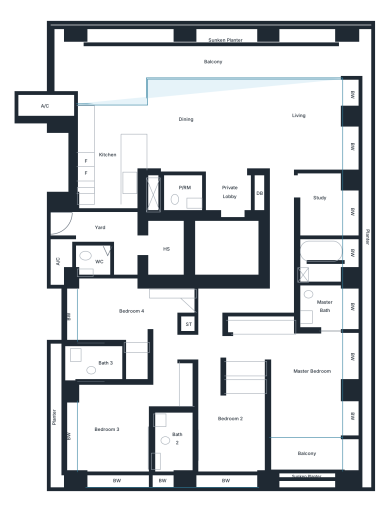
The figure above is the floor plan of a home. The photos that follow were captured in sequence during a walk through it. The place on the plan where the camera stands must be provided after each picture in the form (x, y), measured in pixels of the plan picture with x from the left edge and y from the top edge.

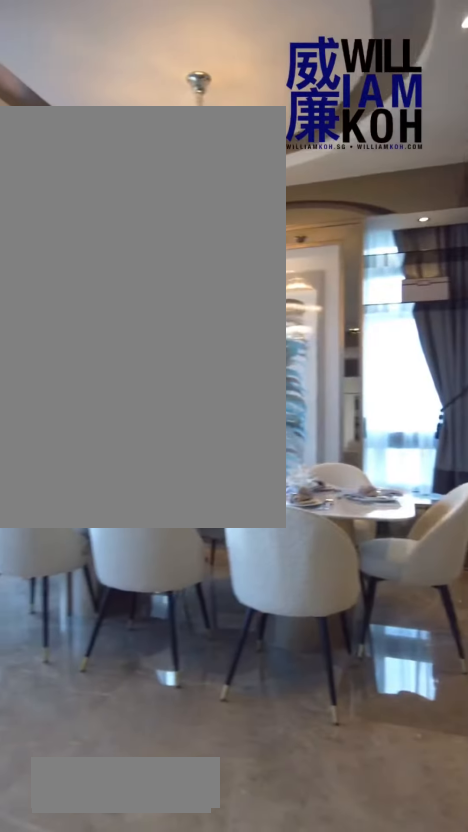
(230, 153)
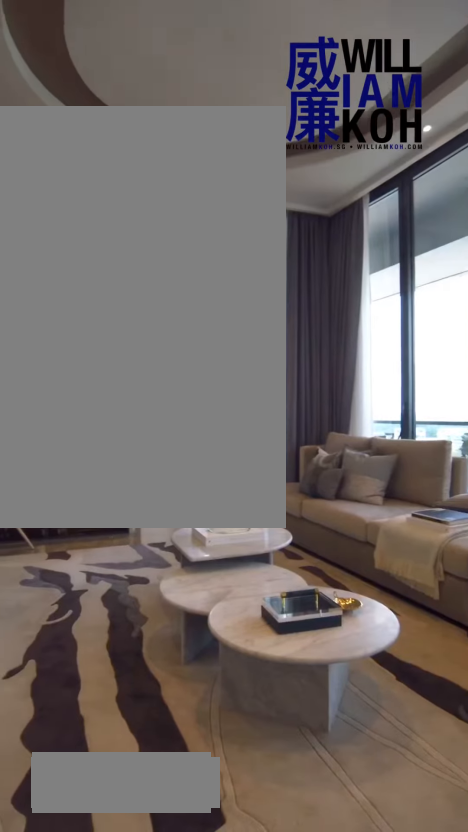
(230, 153)
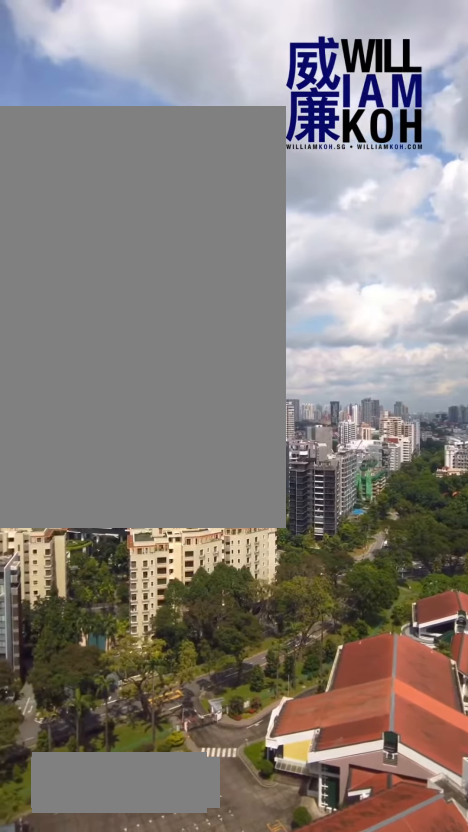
(135, 48)
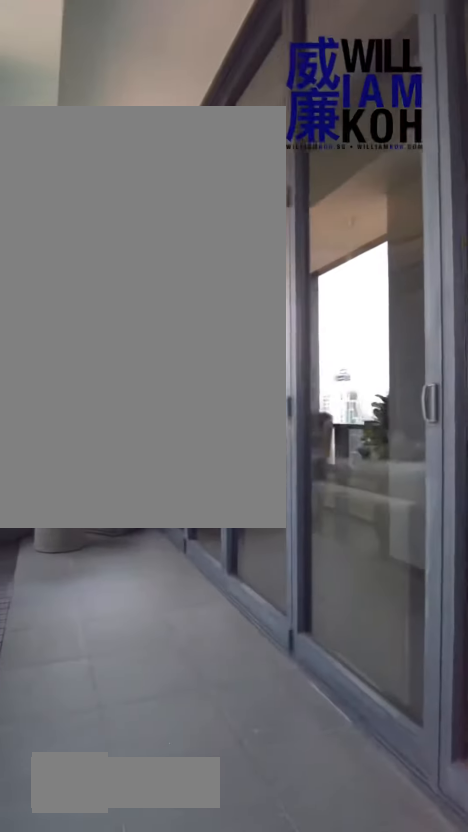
(159, 59)
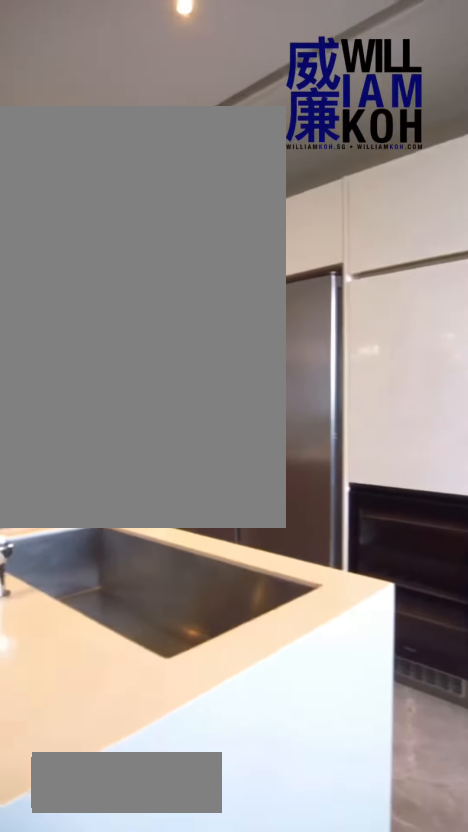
(136, 120)
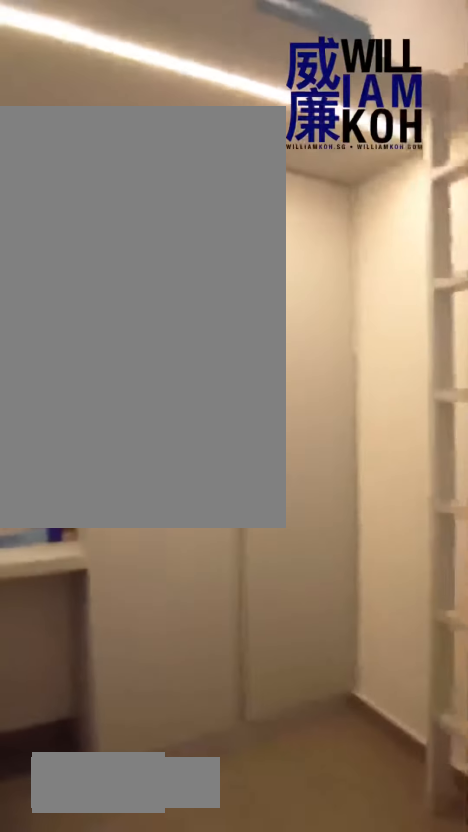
(150, 248)
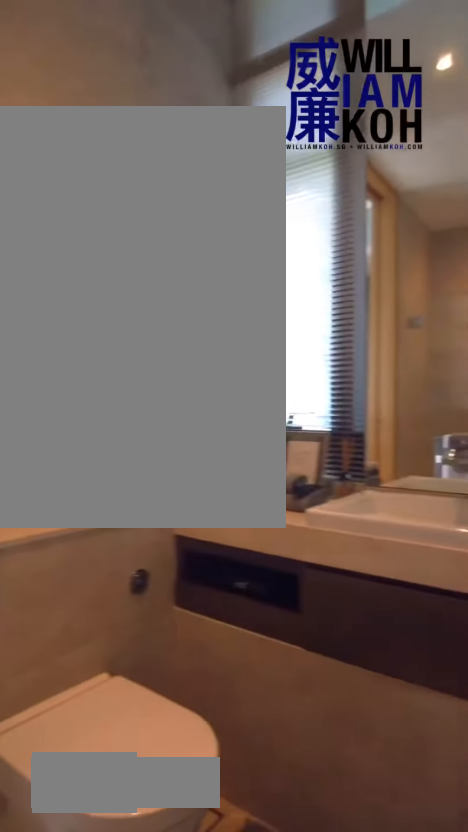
(111, 363)
